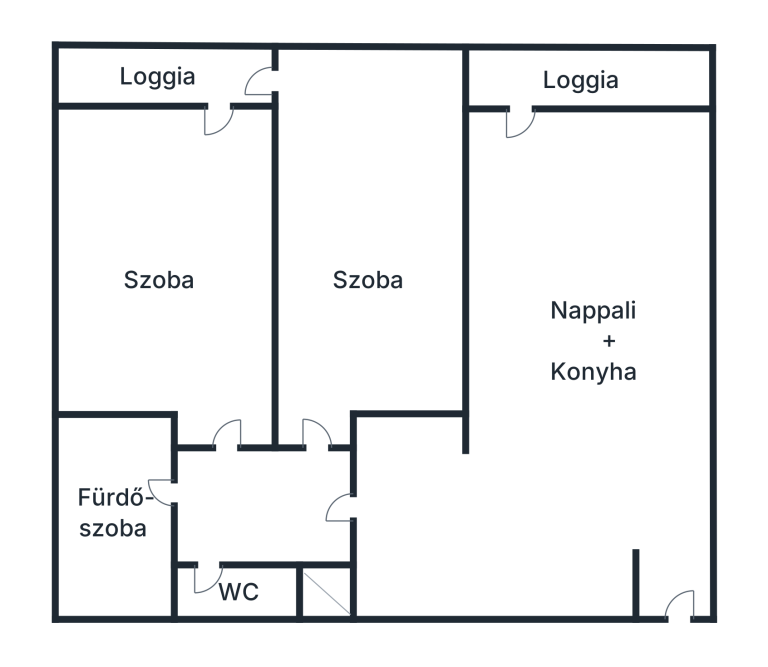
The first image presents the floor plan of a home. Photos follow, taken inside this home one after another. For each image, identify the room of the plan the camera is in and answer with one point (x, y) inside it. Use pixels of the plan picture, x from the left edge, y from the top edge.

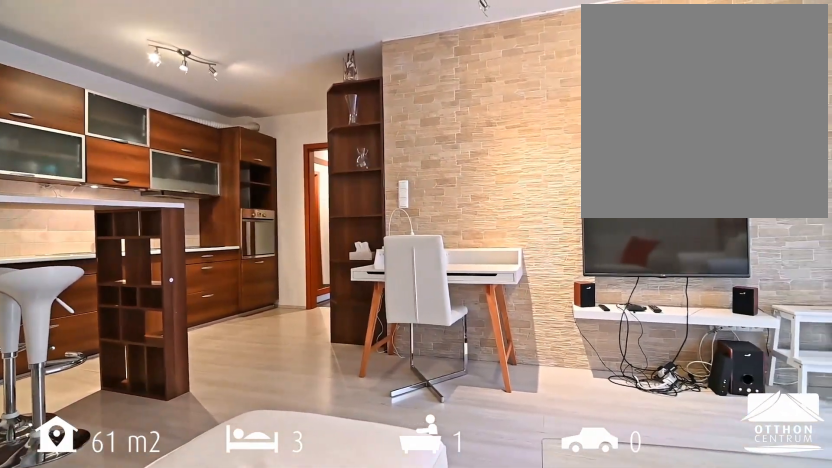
(569, 439)
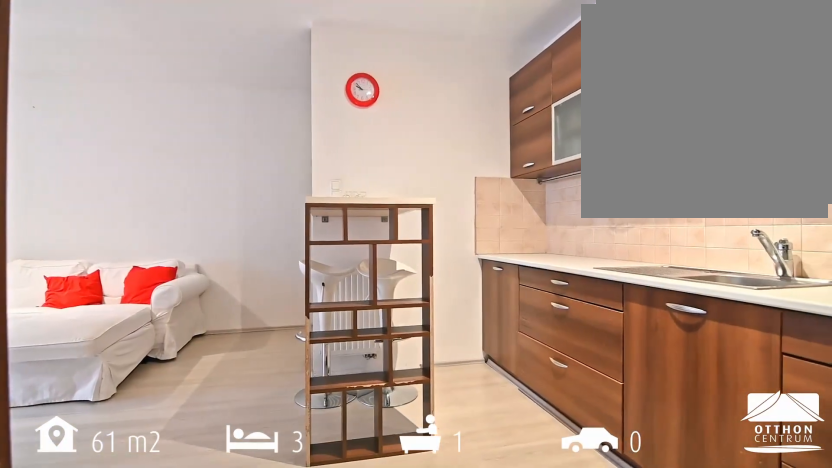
(569, 439)
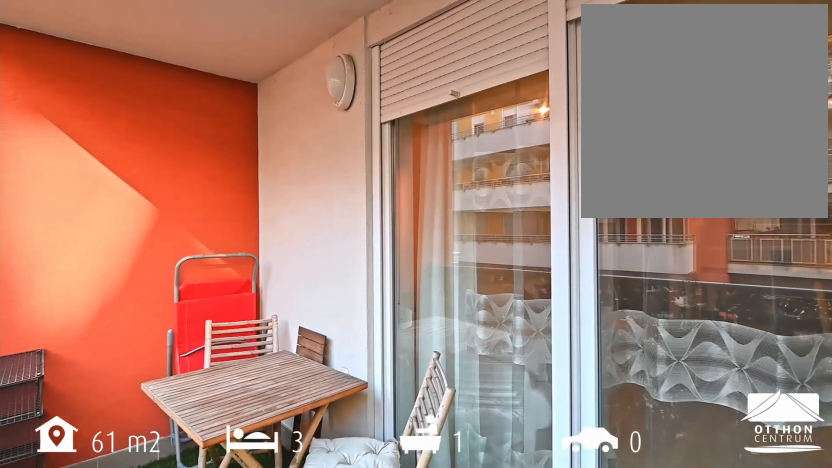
(586, 77)
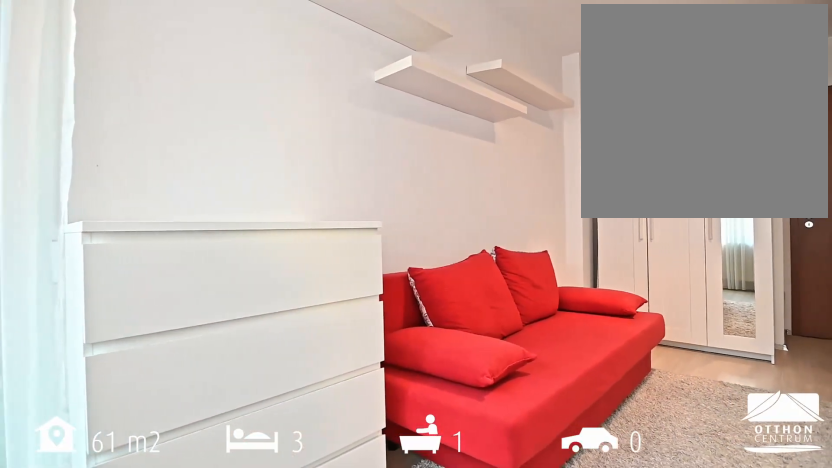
(374, 243)
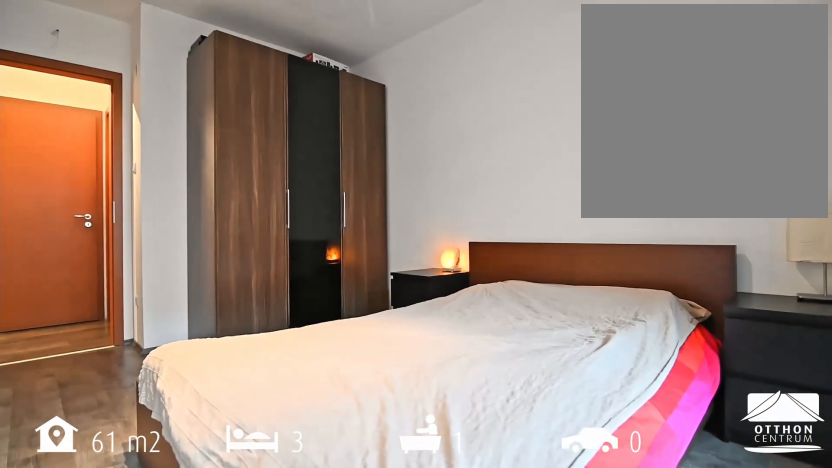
(164, 276)
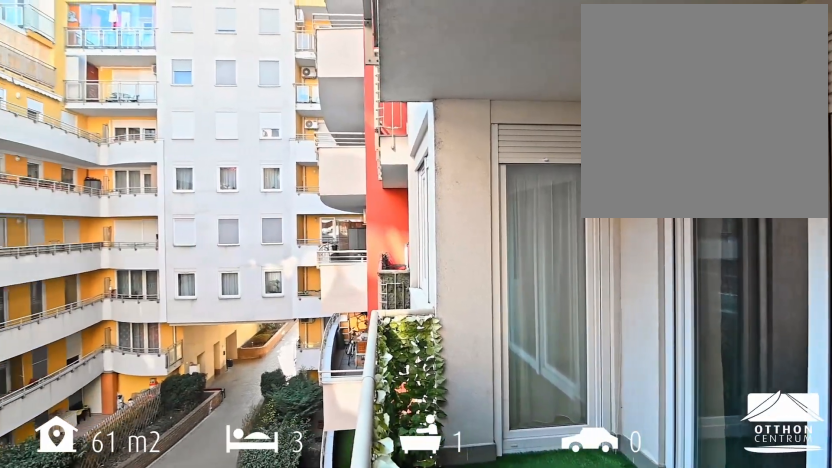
(163, 74)
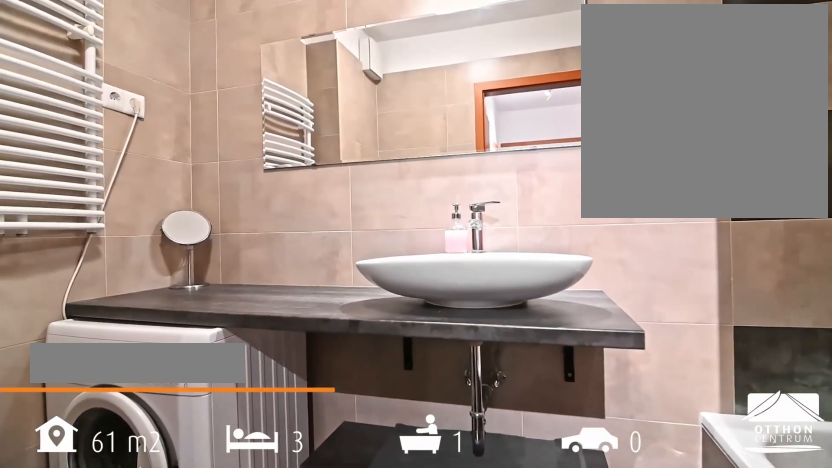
(112, 516)
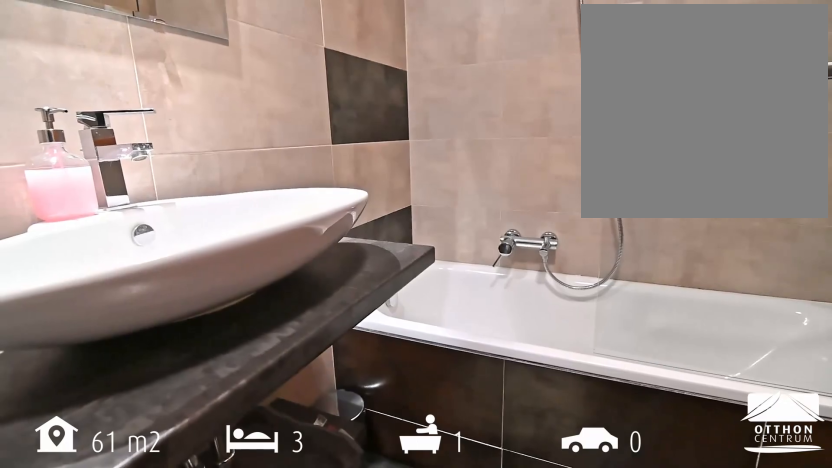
(112, 516)
